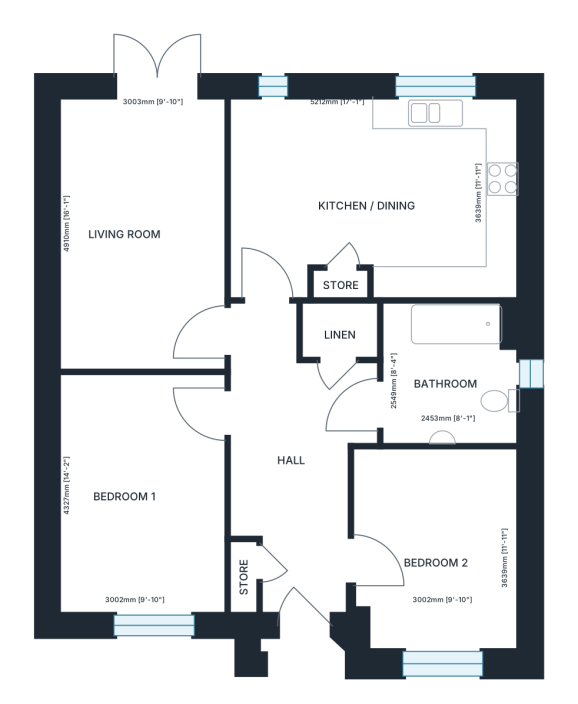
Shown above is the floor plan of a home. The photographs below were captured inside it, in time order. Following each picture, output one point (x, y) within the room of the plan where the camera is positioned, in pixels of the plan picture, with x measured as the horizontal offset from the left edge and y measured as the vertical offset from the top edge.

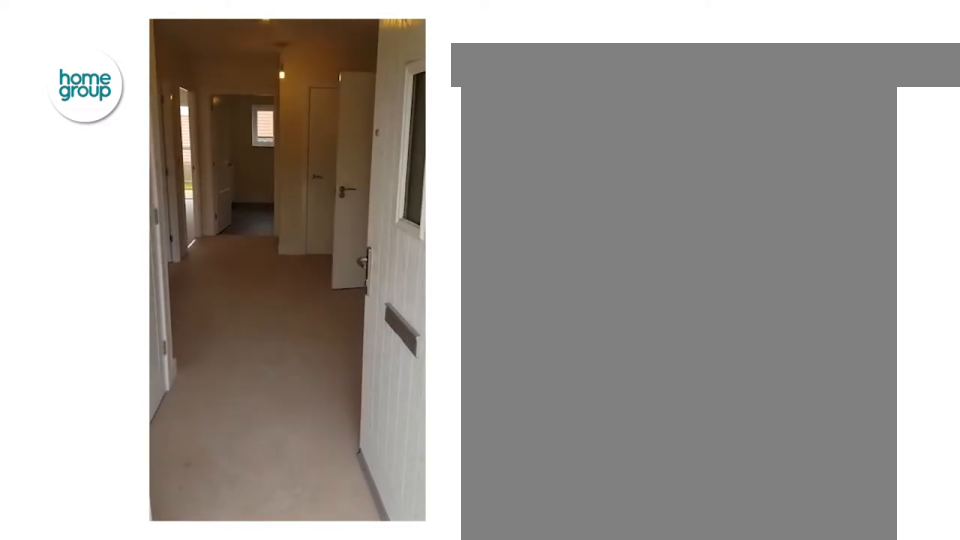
(336, 444)
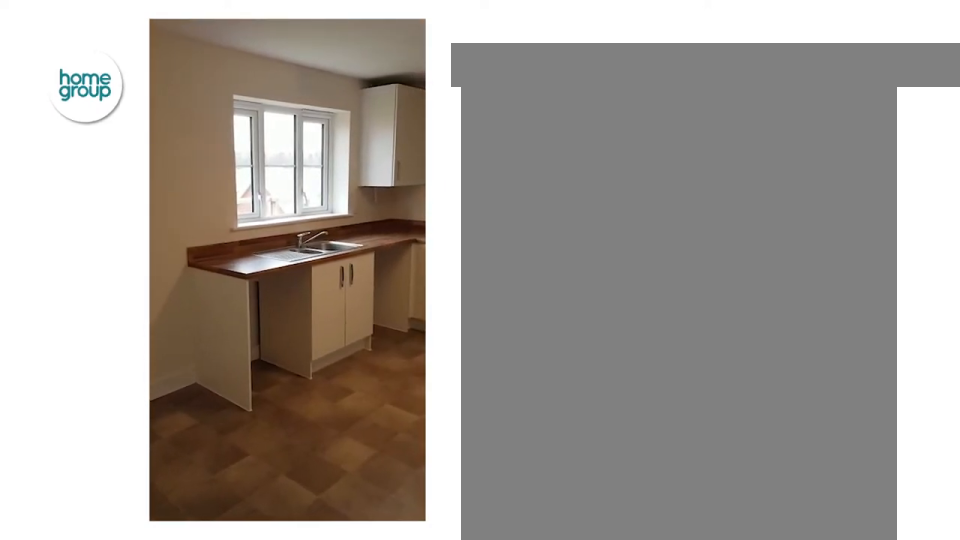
(374, 197)
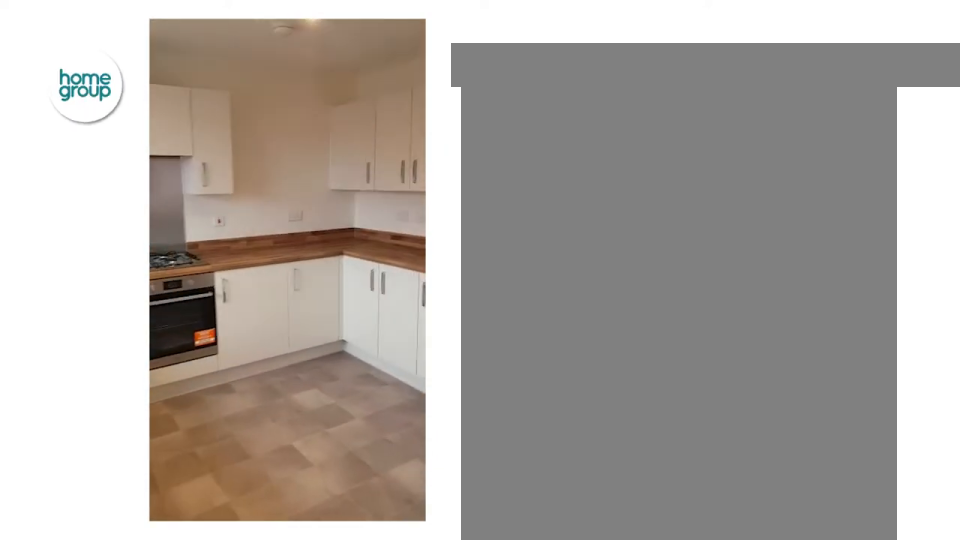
(374, 197)
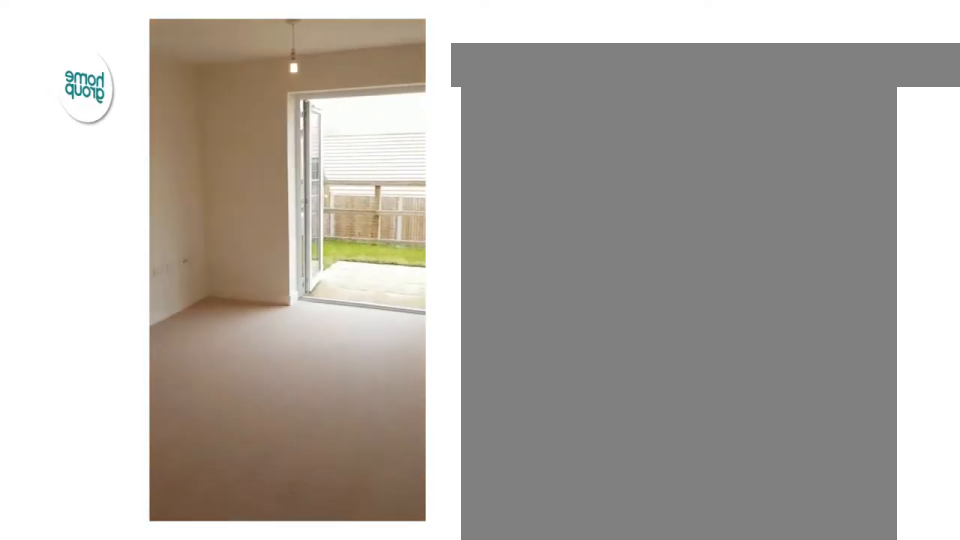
(142, 233)
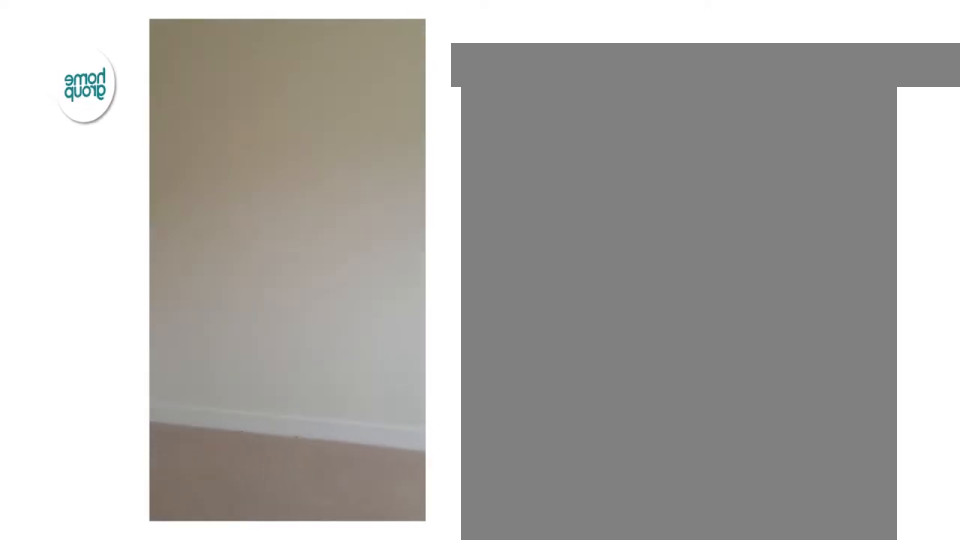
(439, 549)
